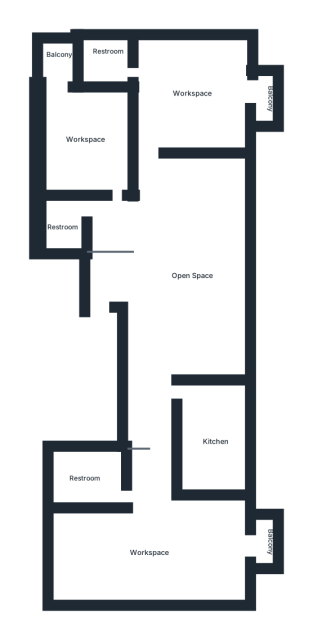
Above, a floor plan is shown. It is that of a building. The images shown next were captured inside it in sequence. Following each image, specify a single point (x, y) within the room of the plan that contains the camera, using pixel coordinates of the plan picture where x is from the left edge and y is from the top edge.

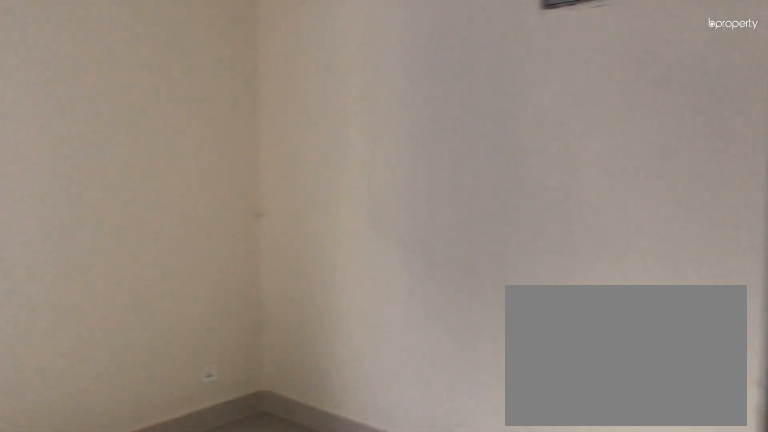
(185, 264)
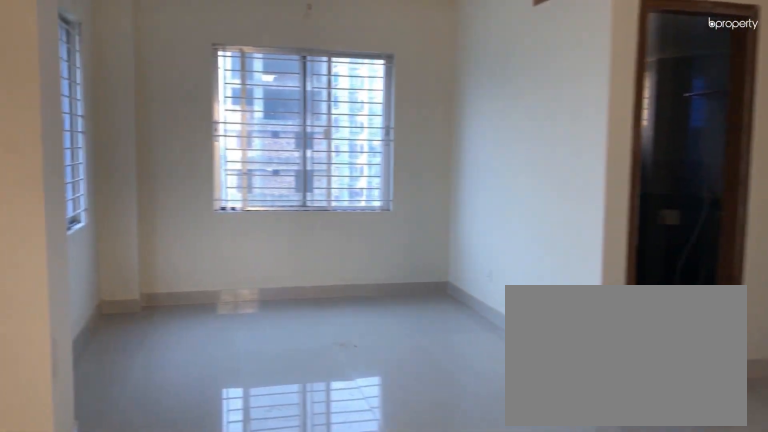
(151, 555)
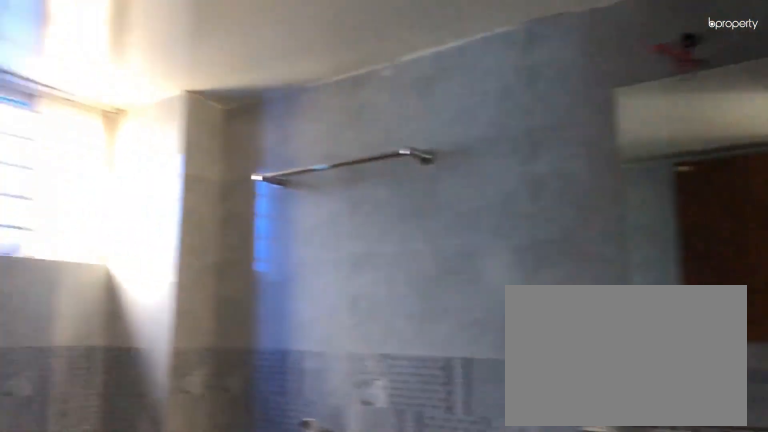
(85, 480)
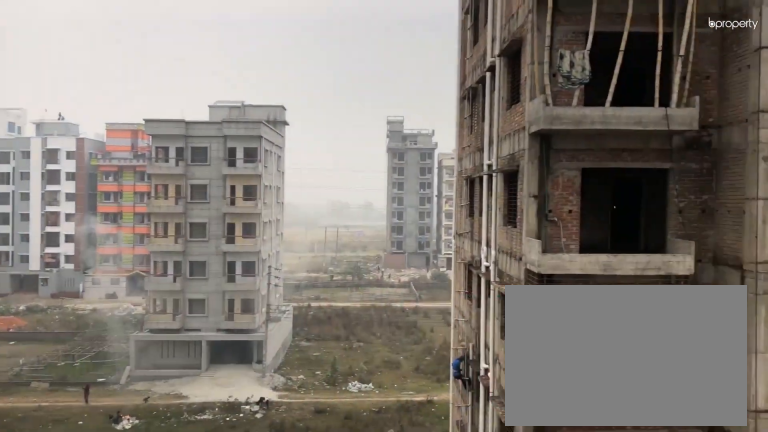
(261, 549)
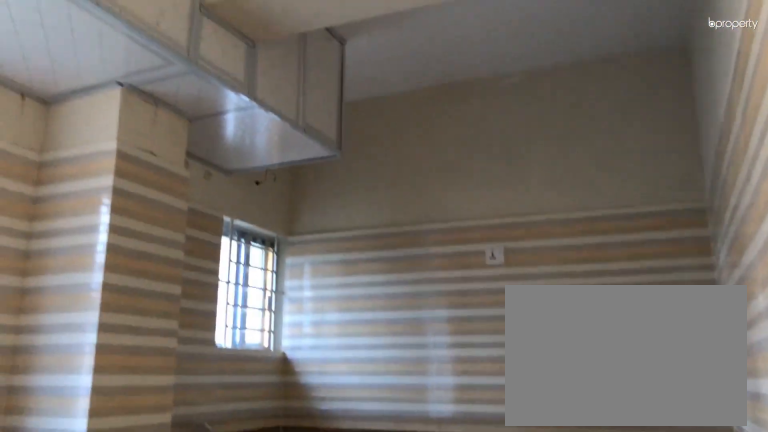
(211, 435)
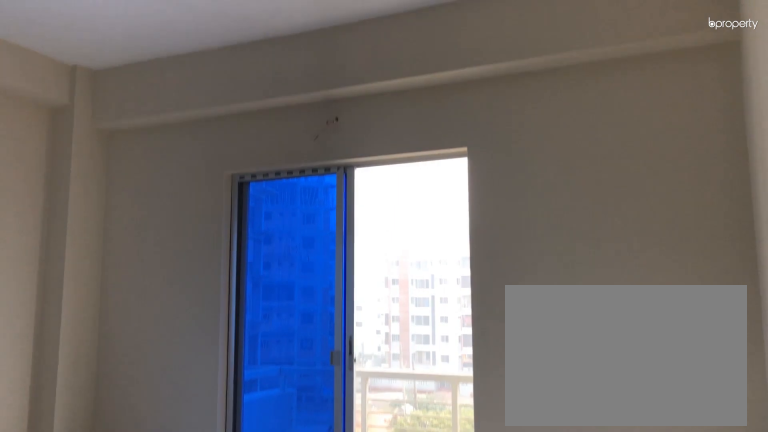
(189, 93)
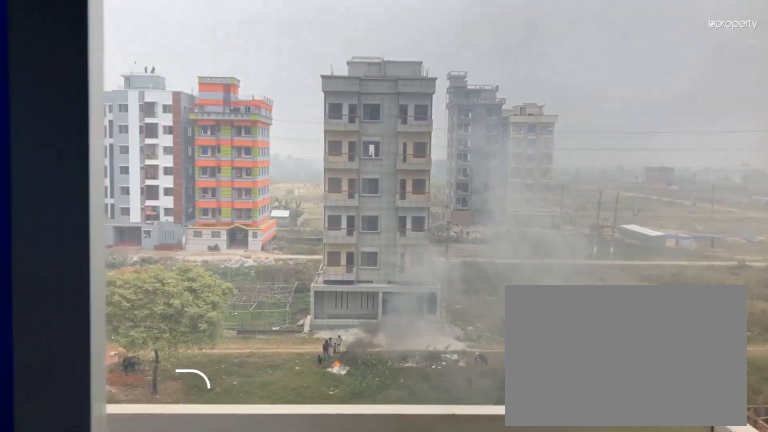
(260, 101)
